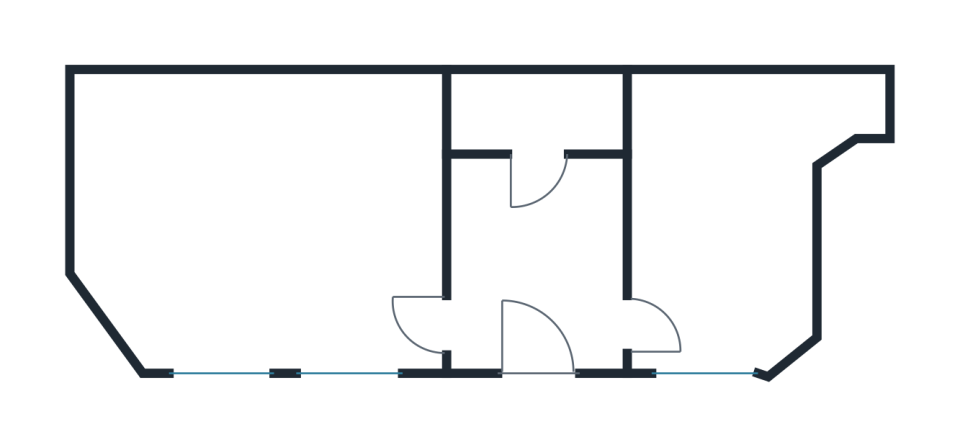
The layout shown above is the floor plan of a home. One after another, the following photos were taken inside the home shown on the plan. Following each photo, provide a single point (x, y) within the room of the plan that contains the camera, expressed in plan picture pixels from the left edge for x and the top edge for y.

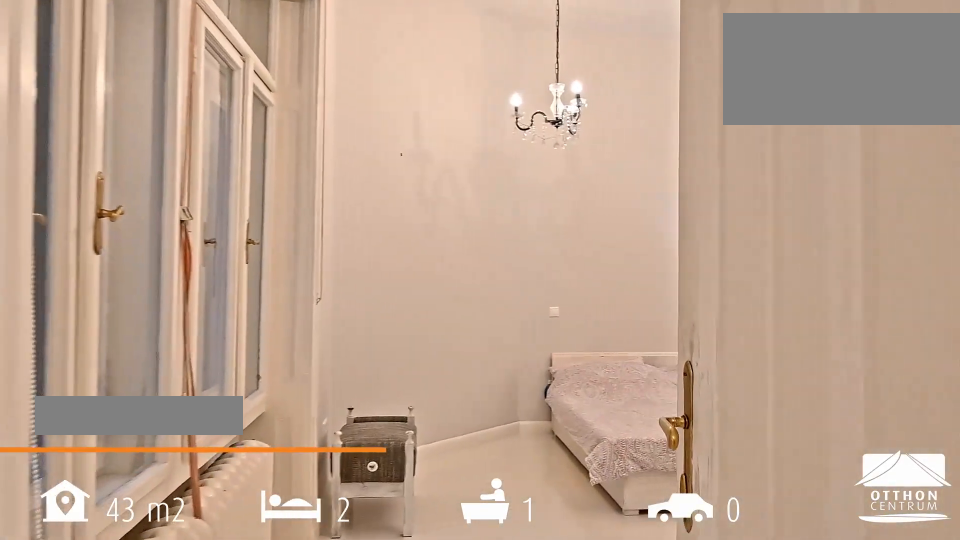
(270, 218)
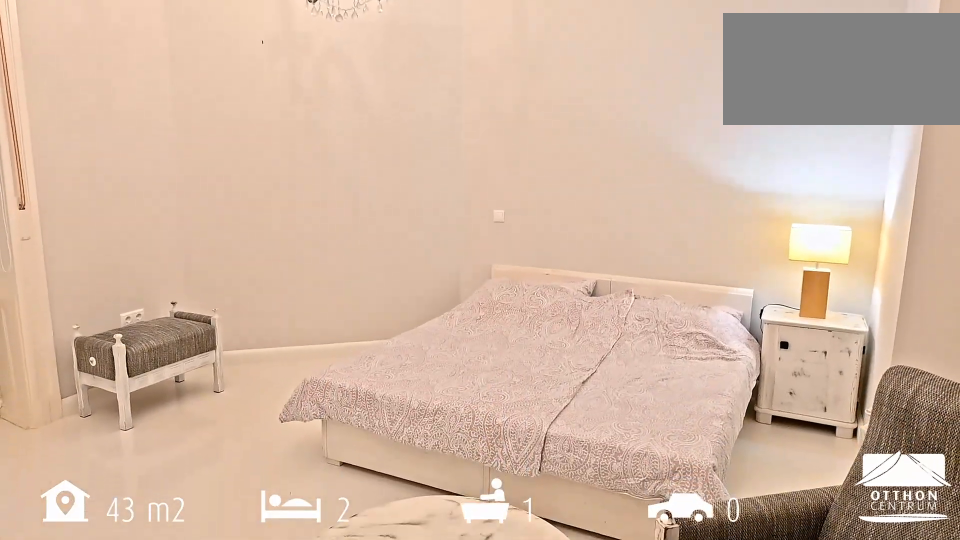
(270, 219)
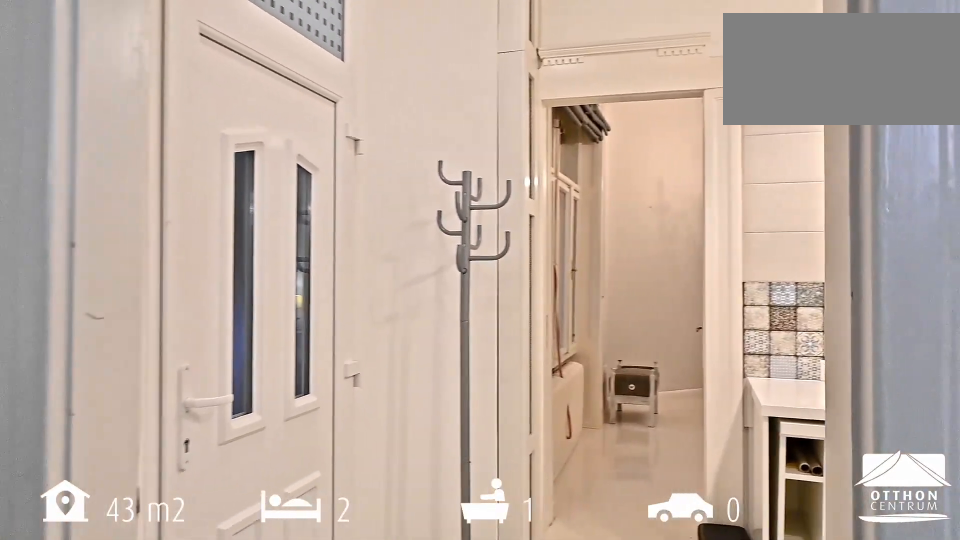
(532, 265)
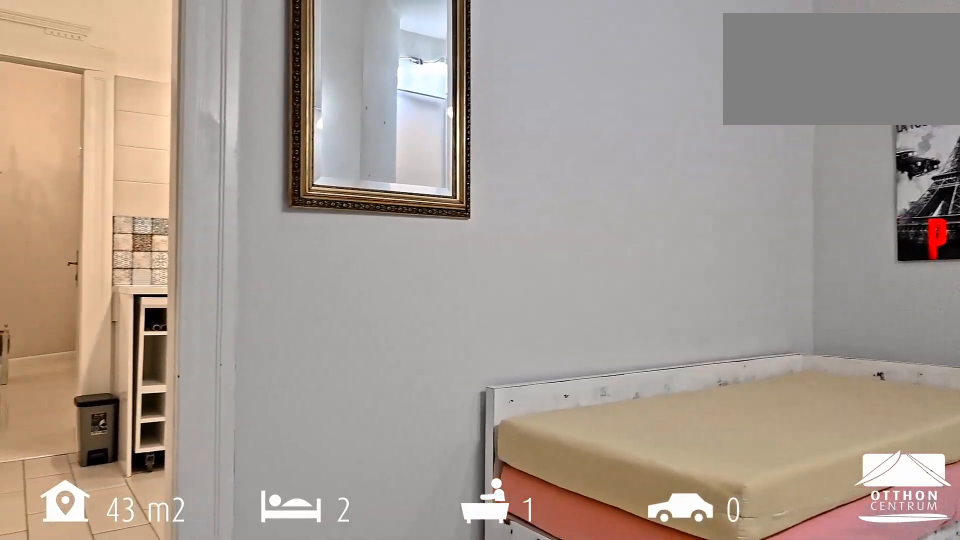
(726, 236)
